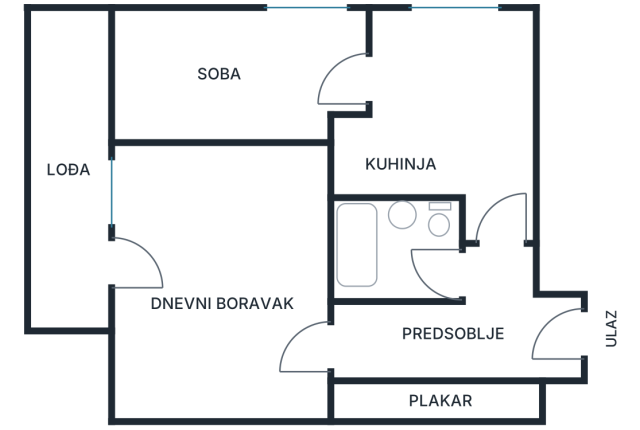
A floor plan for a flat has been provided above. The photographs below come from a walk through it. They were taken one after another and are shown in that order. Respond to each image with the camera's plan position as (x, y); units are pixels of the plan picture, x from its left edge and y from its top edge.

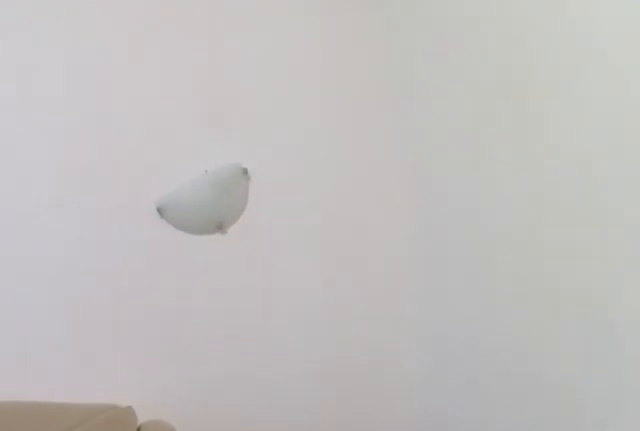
(311, 241)
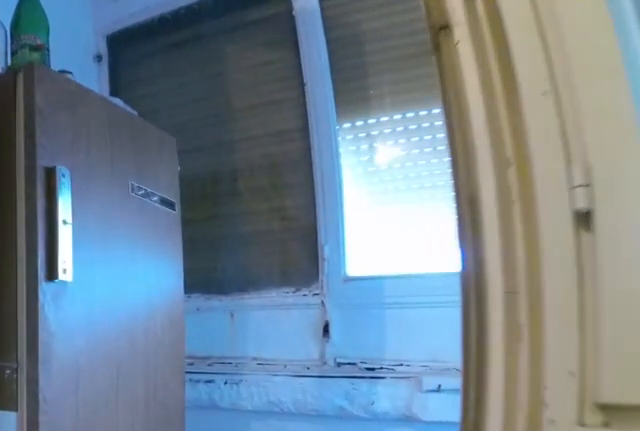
(183, 238)
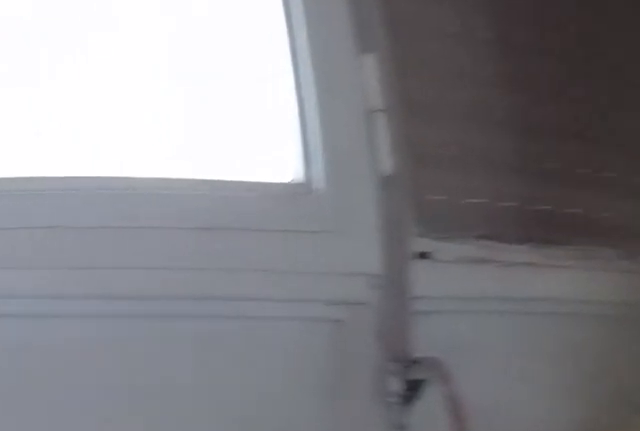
(78, 70)
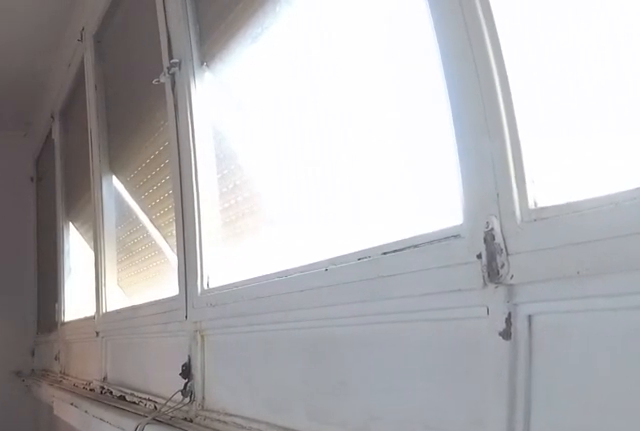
(64, 49)
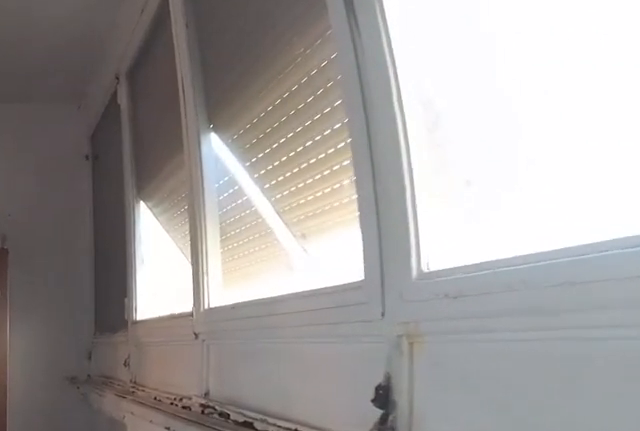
(62, 95)
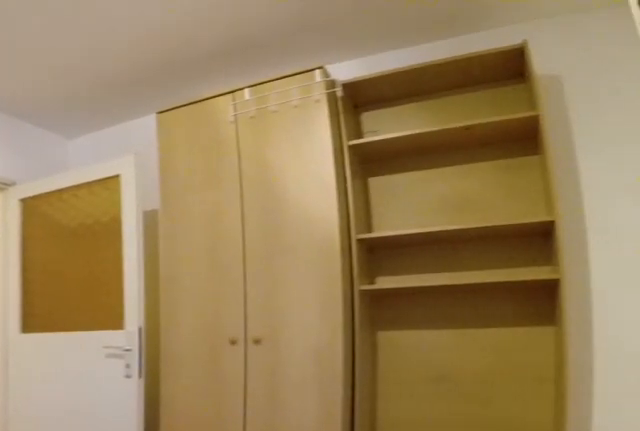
(155, 251)
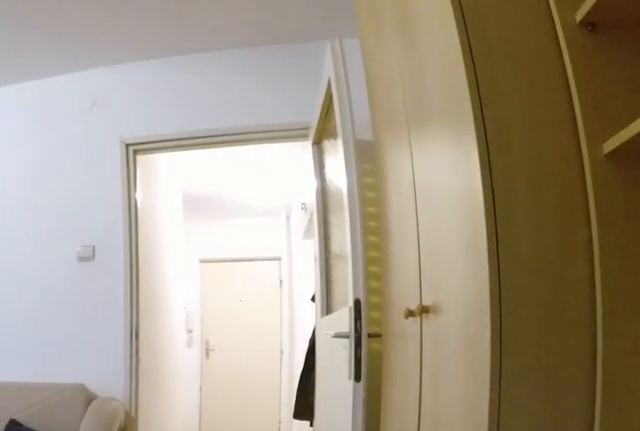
(210, 373)
